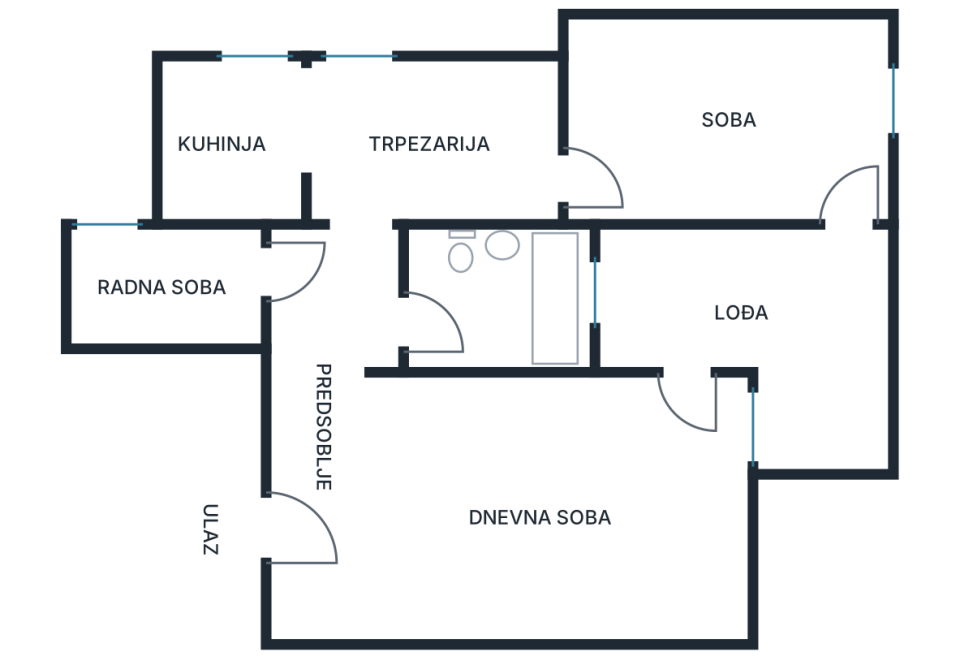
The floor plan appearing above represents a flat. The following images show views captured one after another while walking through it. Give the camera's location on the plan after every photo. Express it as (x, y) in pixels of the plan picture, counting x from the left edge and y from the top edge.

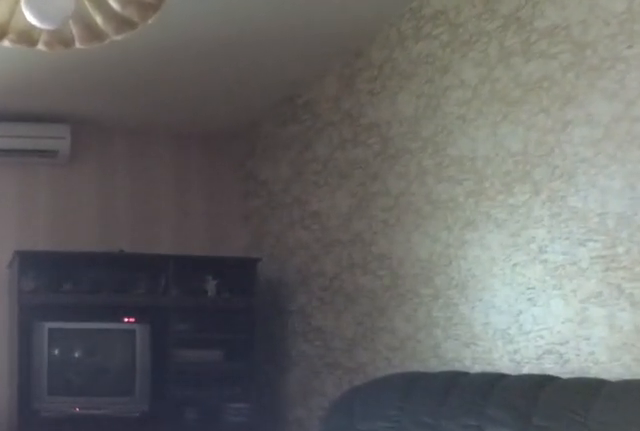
(440, 507)
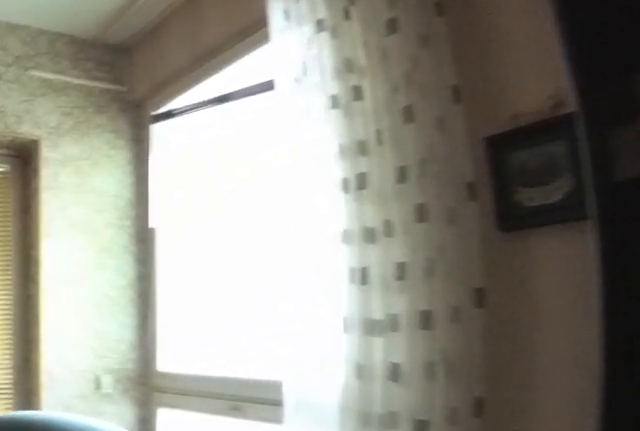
(593, 531)
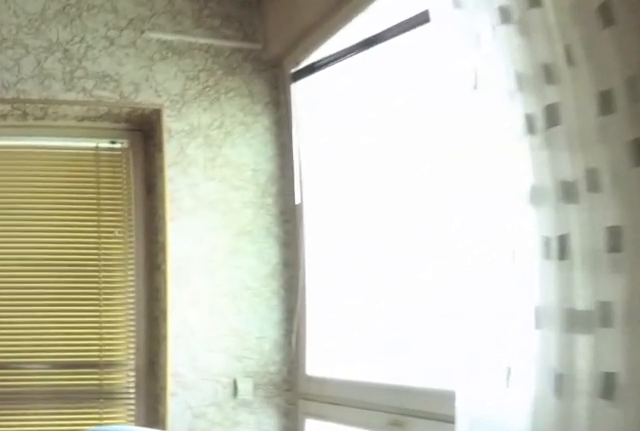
(629, 525)
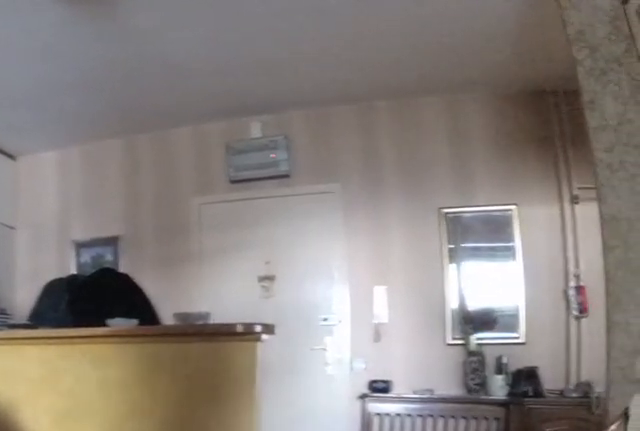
(560, 452)
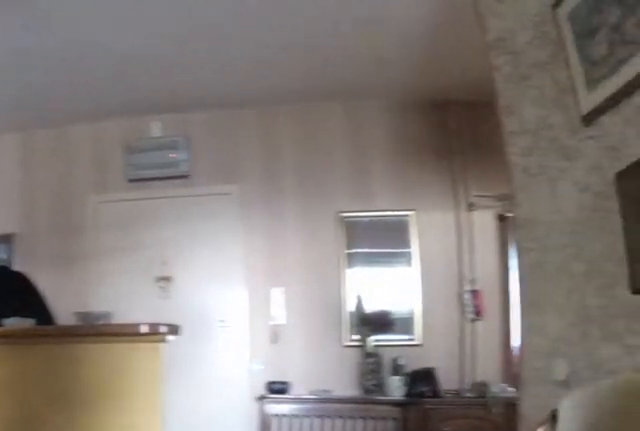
(544, 452)
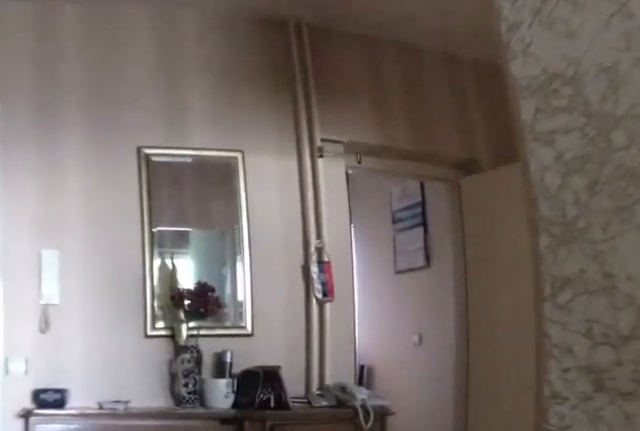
(442, 453)
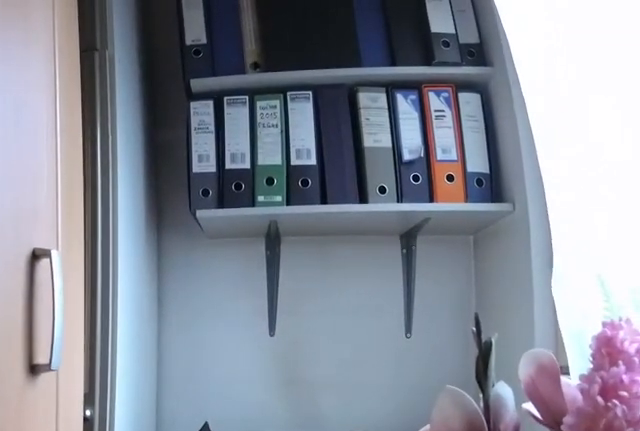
(188, 273)
